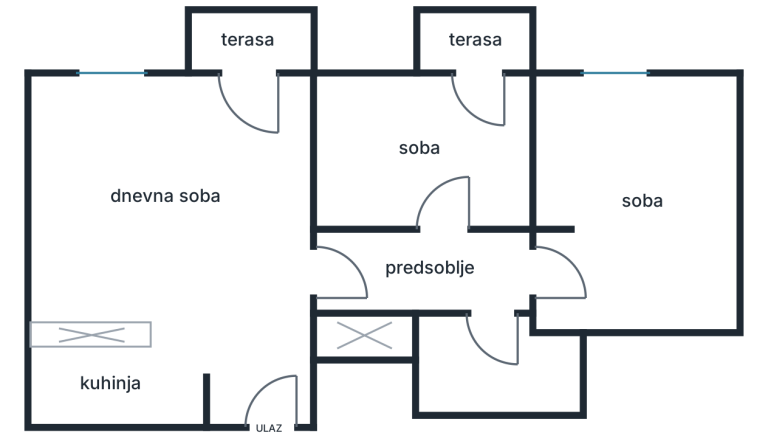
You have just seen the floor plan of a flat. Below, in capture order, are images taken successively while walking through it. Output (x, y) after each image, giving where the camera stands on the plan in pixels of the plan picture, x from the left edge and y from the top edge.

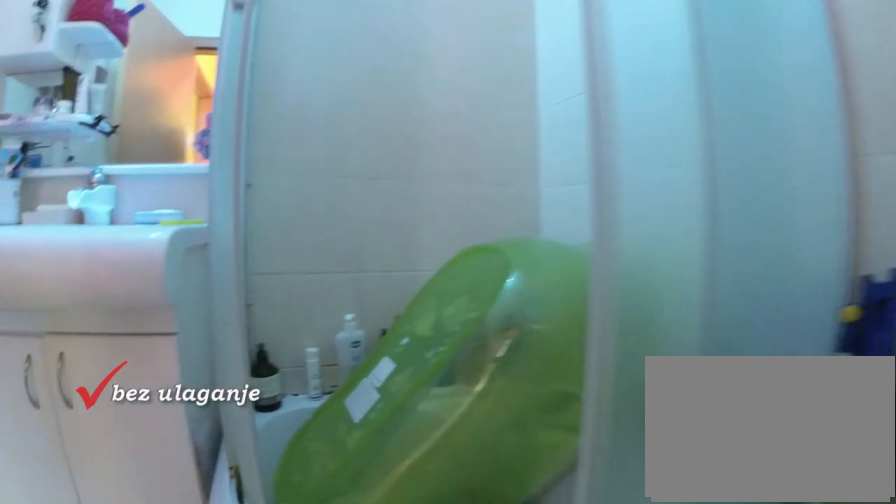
(481, 322)
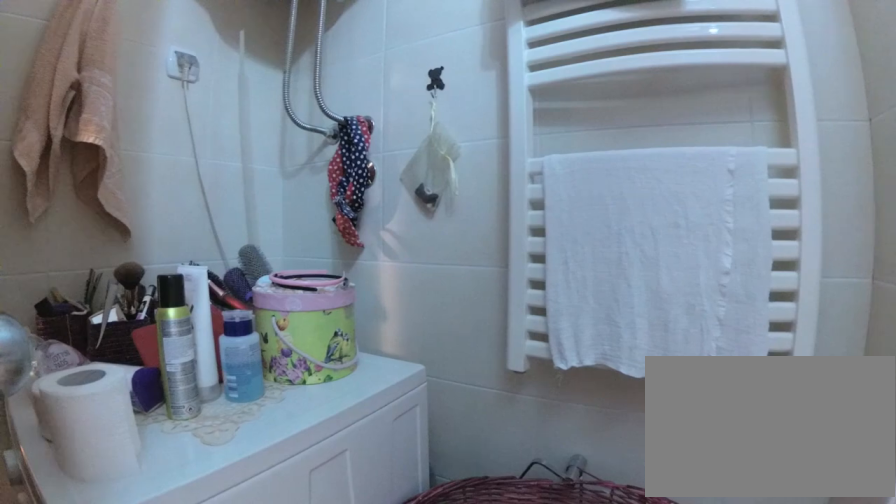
(472, 372)
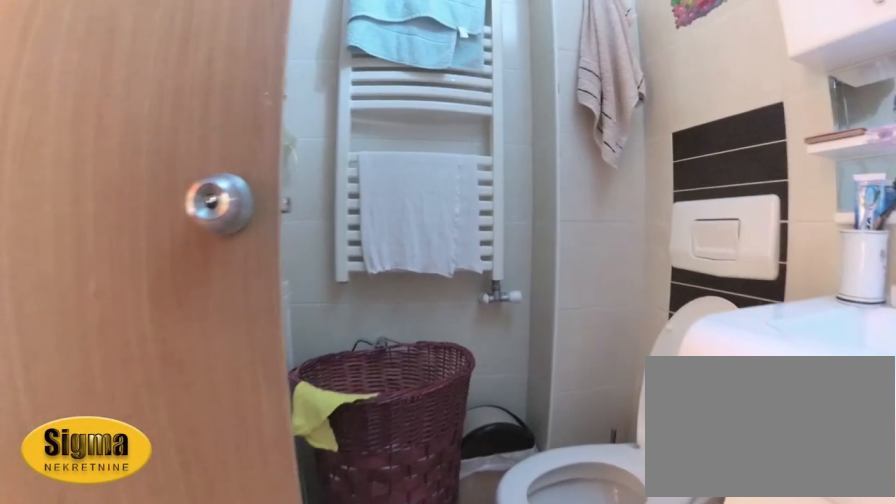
(456, 379)
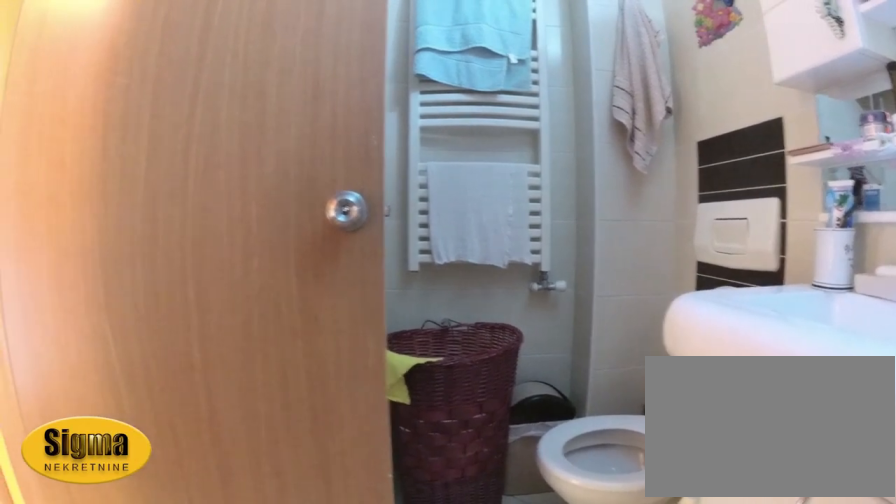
(457, 384)
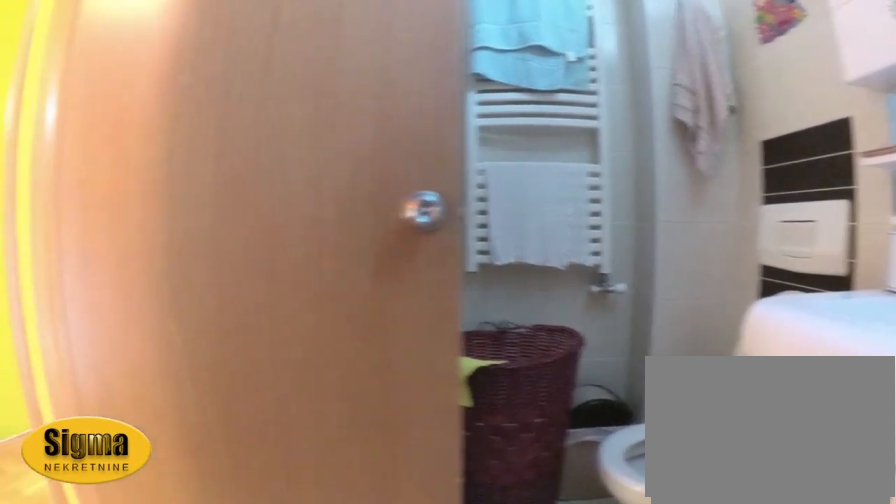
(459, 385)
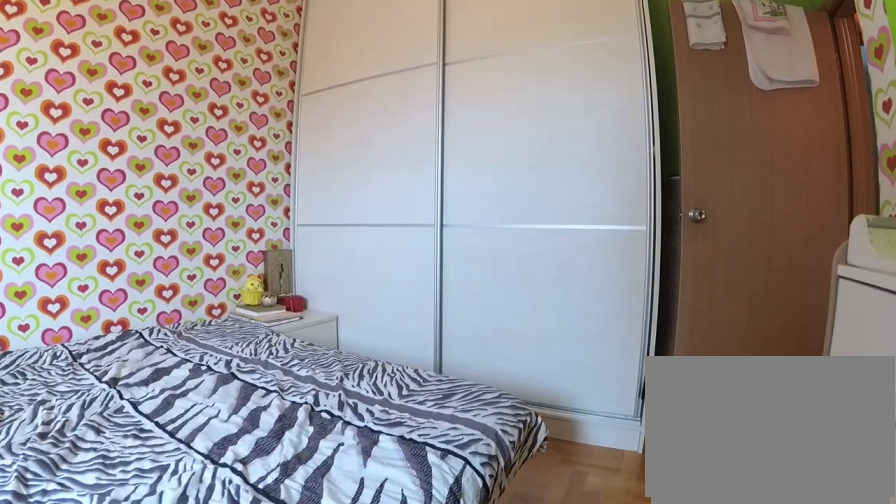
(588, 148)
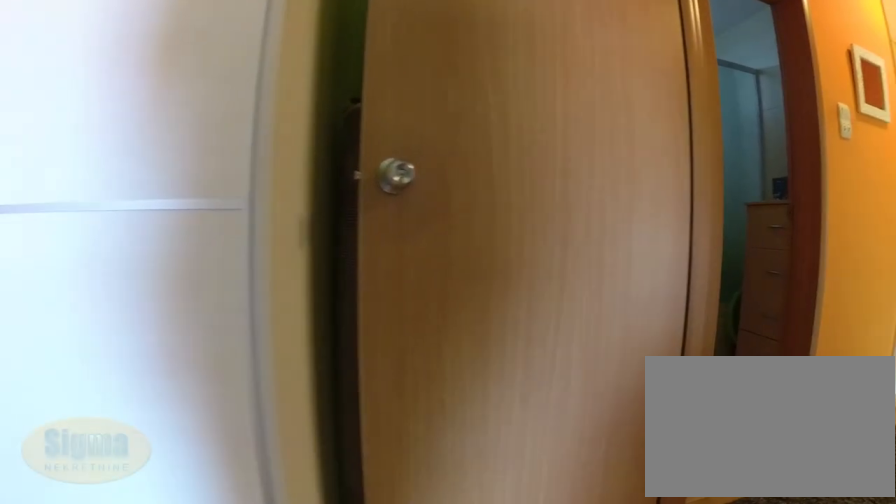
(593, 229)
